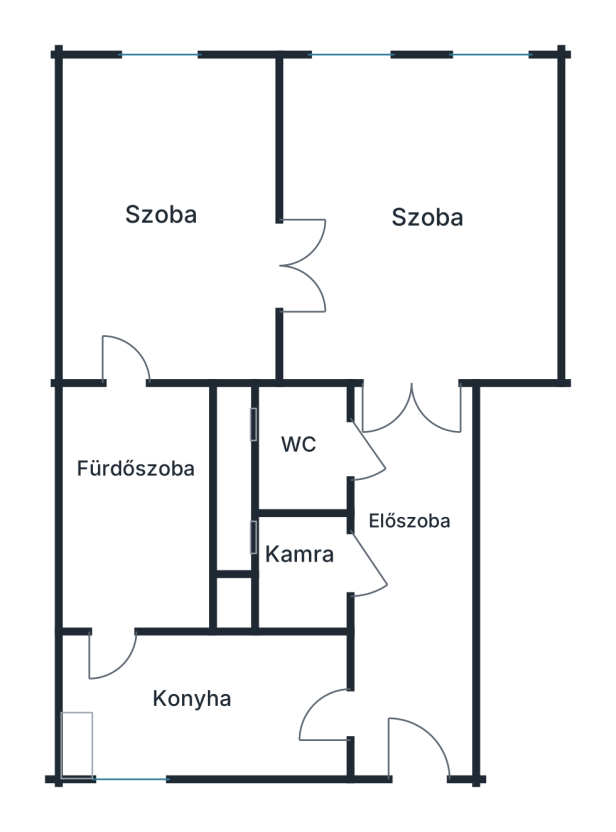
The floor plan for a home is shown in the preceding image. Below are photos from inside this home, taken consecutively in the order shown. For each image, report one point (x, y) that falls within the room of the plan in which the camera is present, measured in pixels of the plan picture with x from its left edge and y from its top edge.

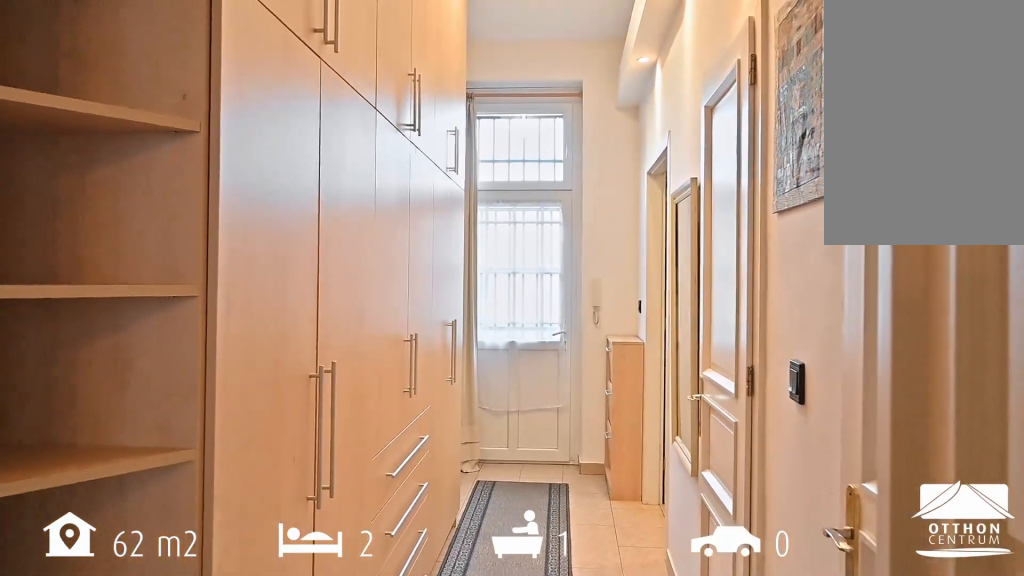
(412, 582)
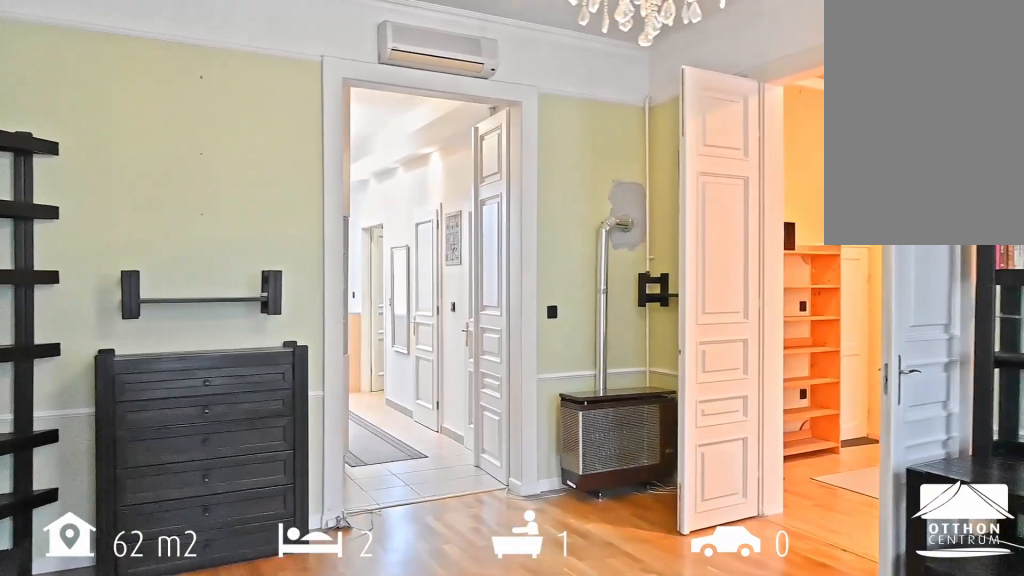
(417, 222)
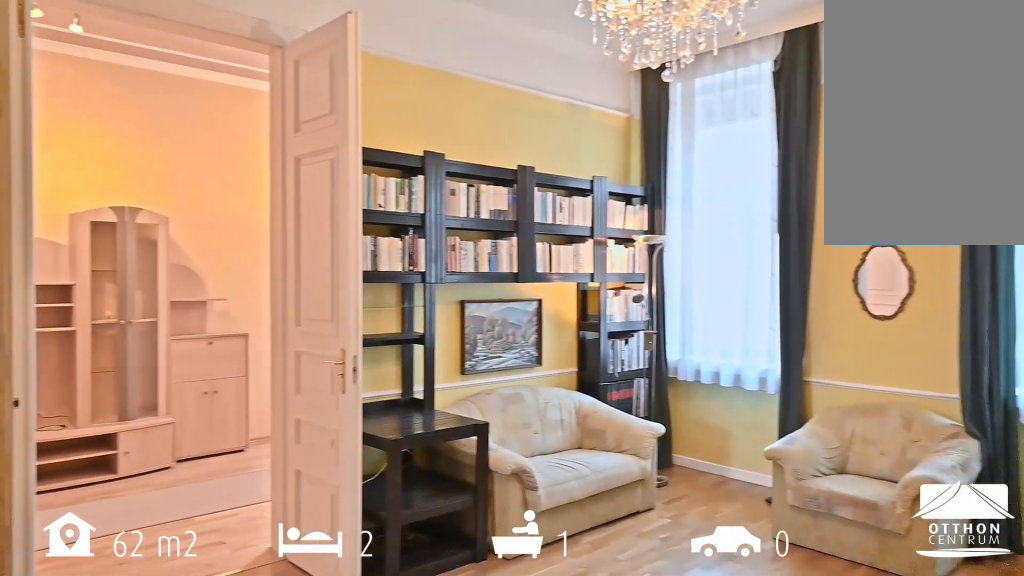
(417, 222)
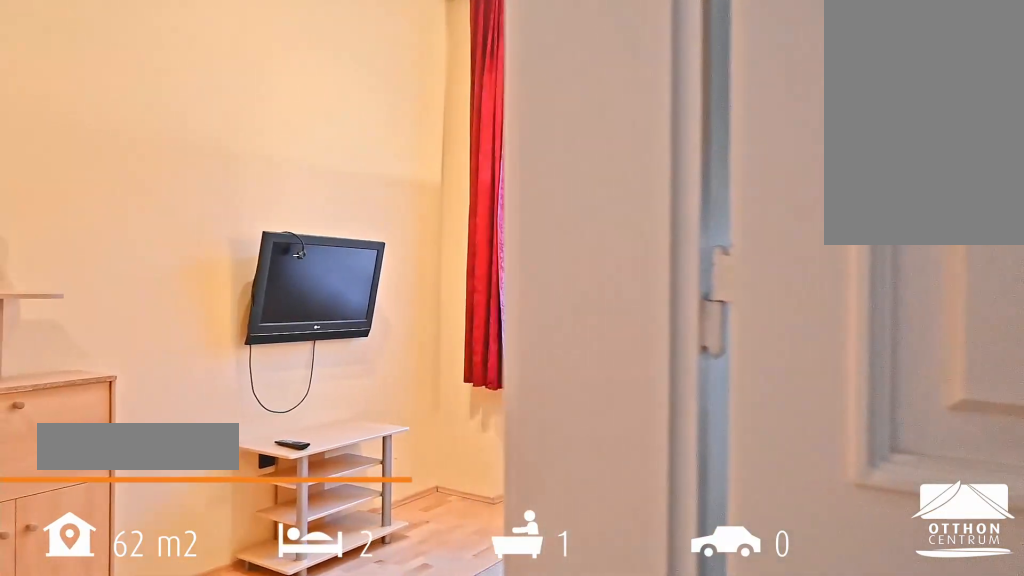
(170, 222)
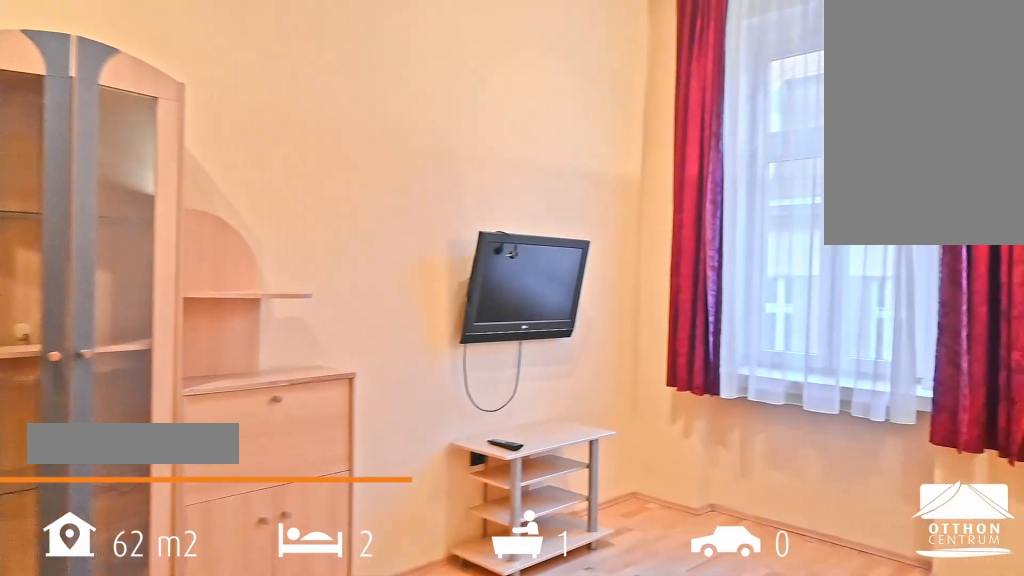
(171, 221)
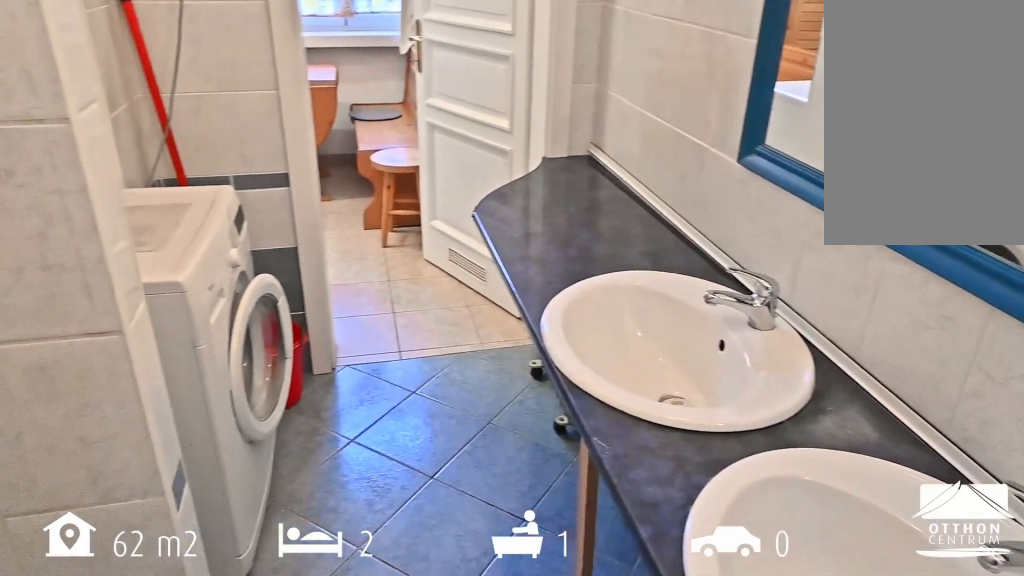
(138, 512)
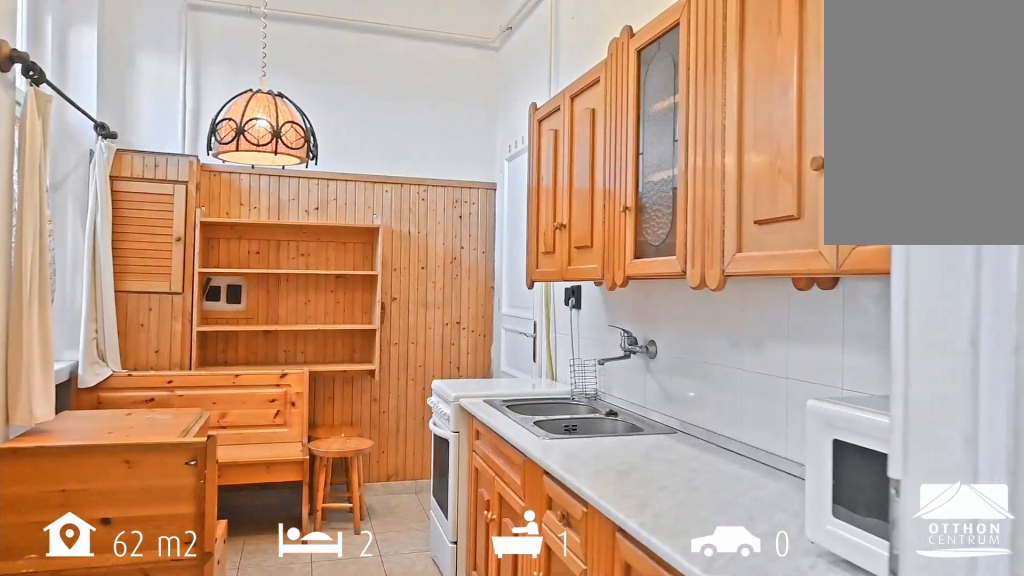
(207, 707)
